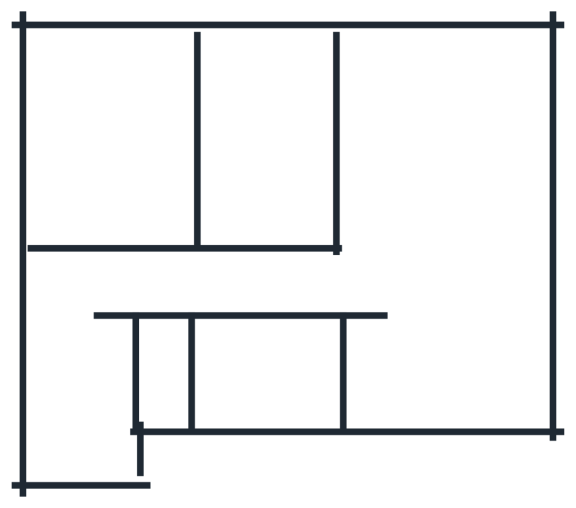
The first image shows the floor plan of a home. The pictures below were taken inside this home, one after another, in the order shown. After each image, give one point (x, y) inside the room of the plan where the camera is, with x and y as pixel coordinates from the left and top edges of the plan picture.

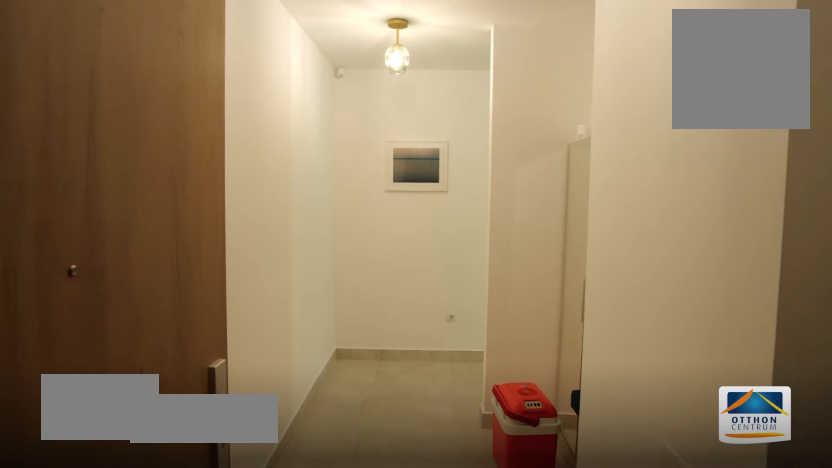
(83, 392)
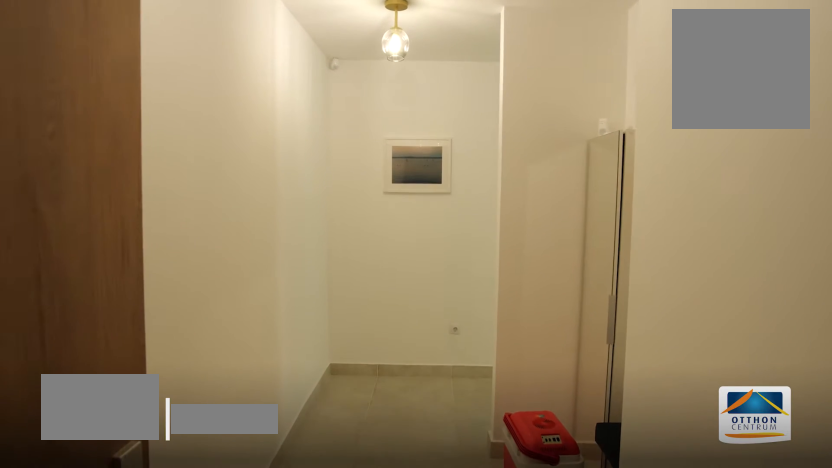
(83, 392)
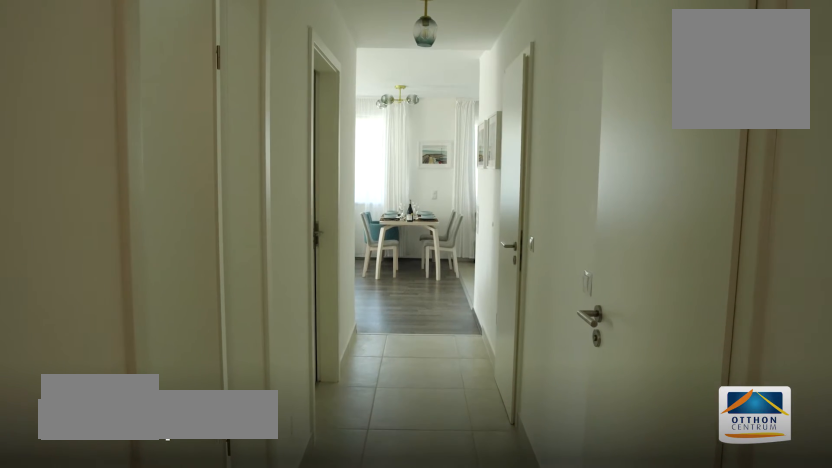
(216, 279)
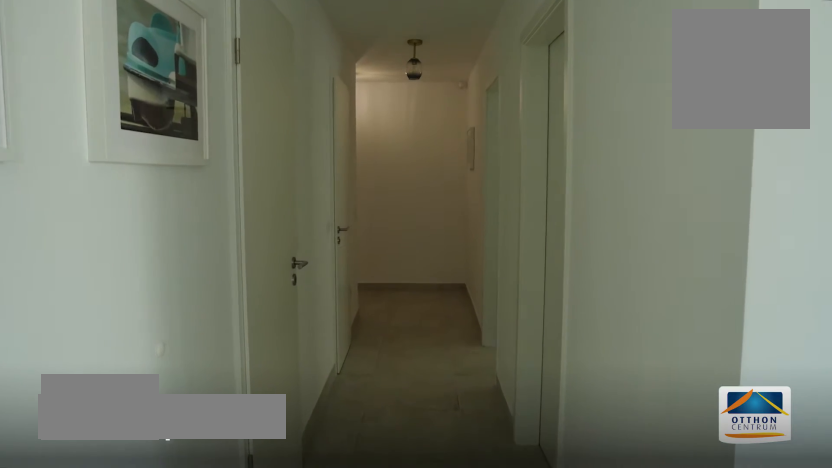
(217, 279)
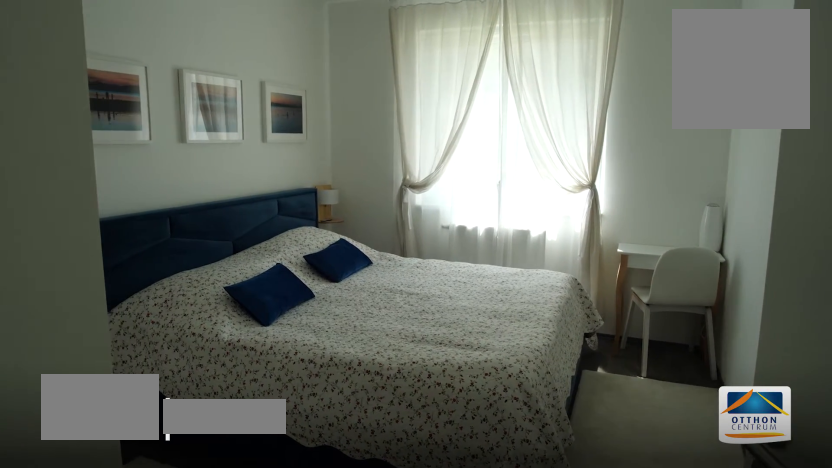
(112, 146)
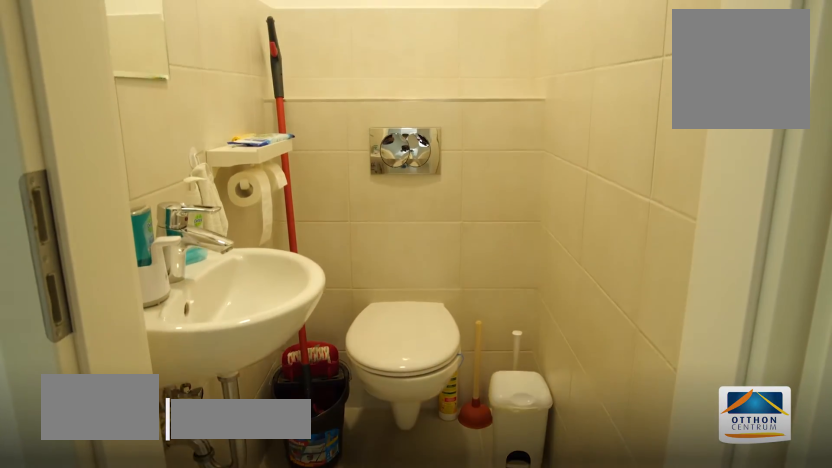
(162, 379)
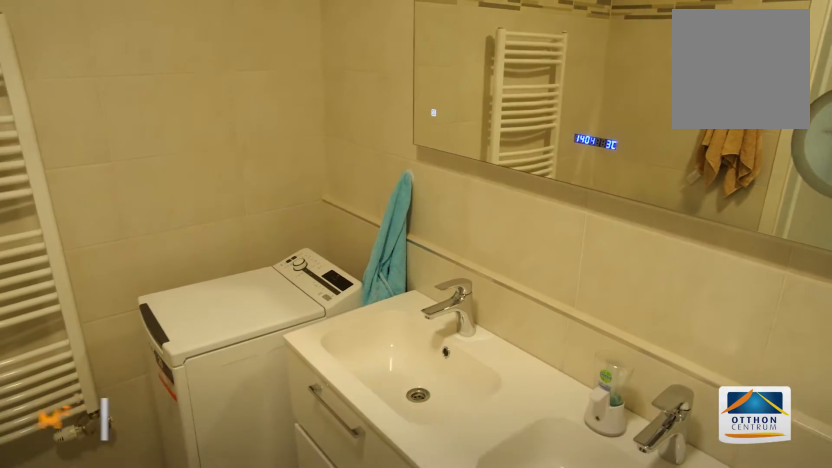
(265, 379)
